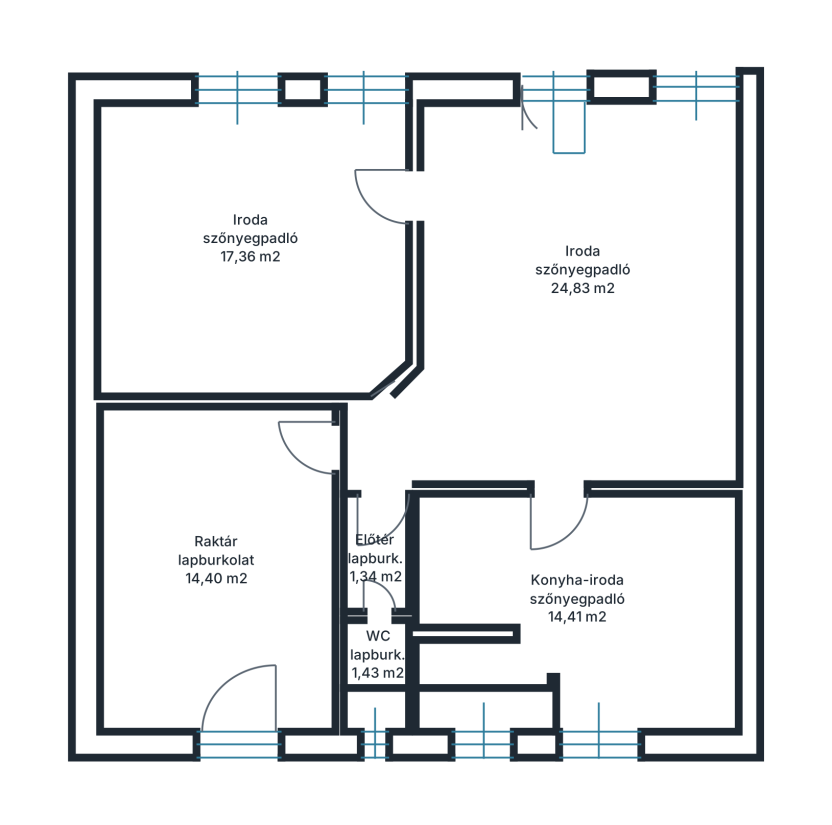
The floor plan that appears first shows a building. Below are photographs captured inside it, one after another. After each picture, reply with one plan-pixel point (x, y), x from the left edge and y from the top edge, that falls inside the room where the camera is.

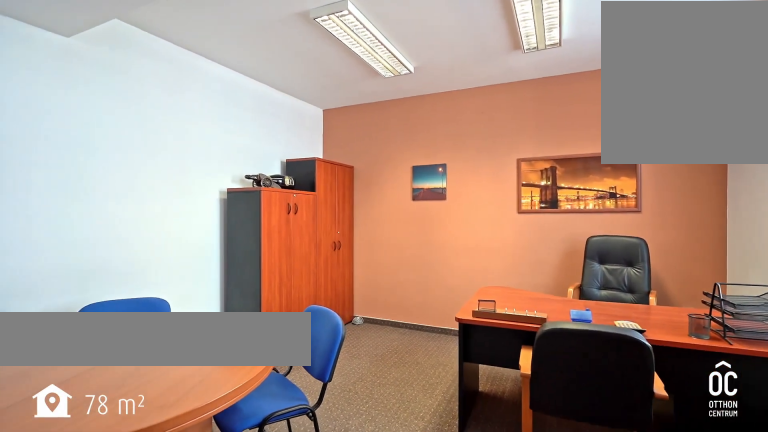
(252, 242)
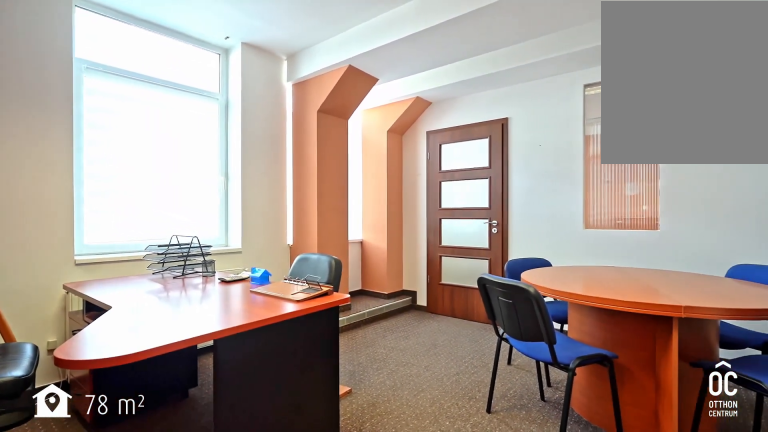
(251, 242)
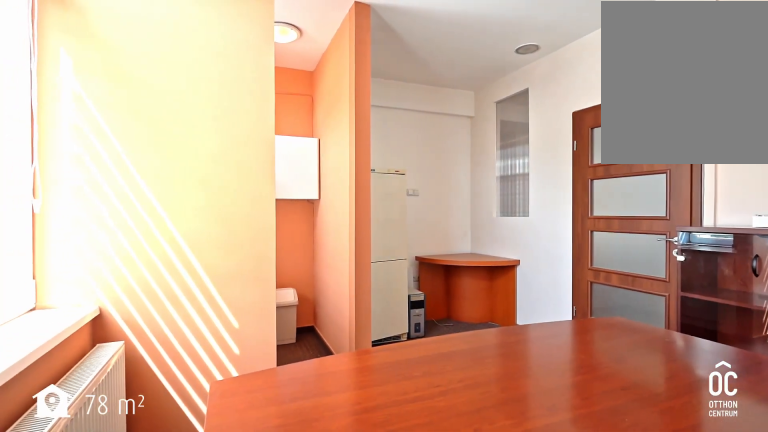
(581, 600)
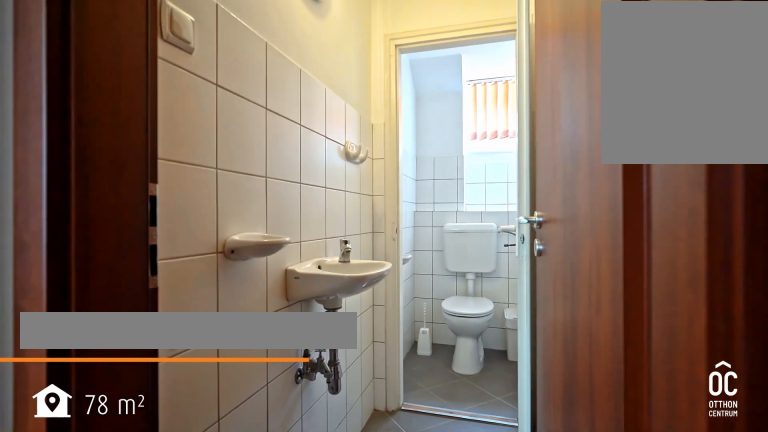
(375, 556)
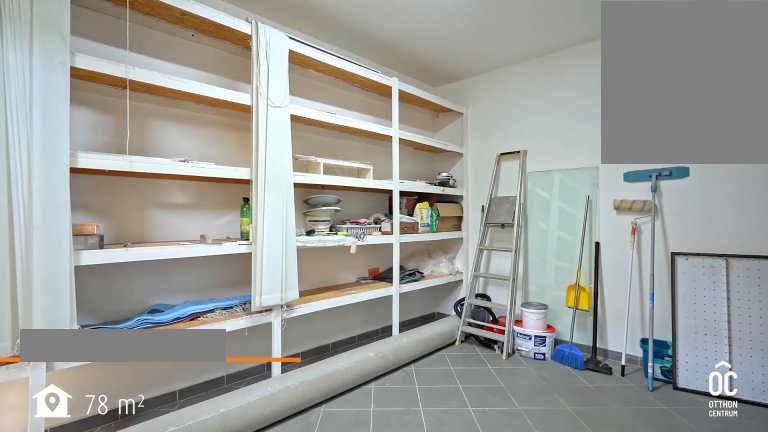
(223, 567)
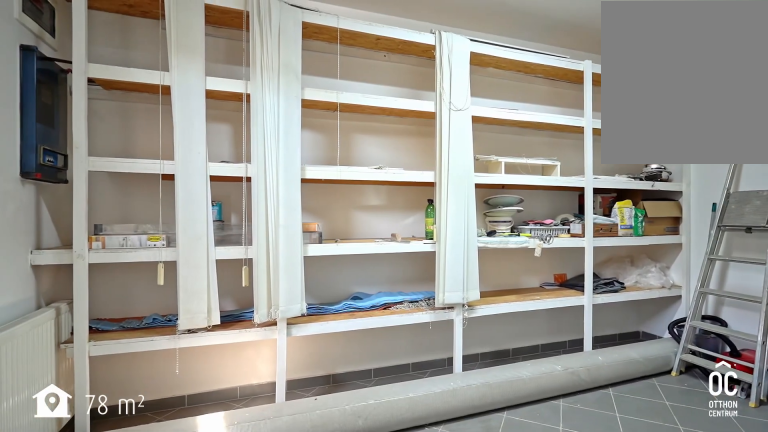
(223, 566)
